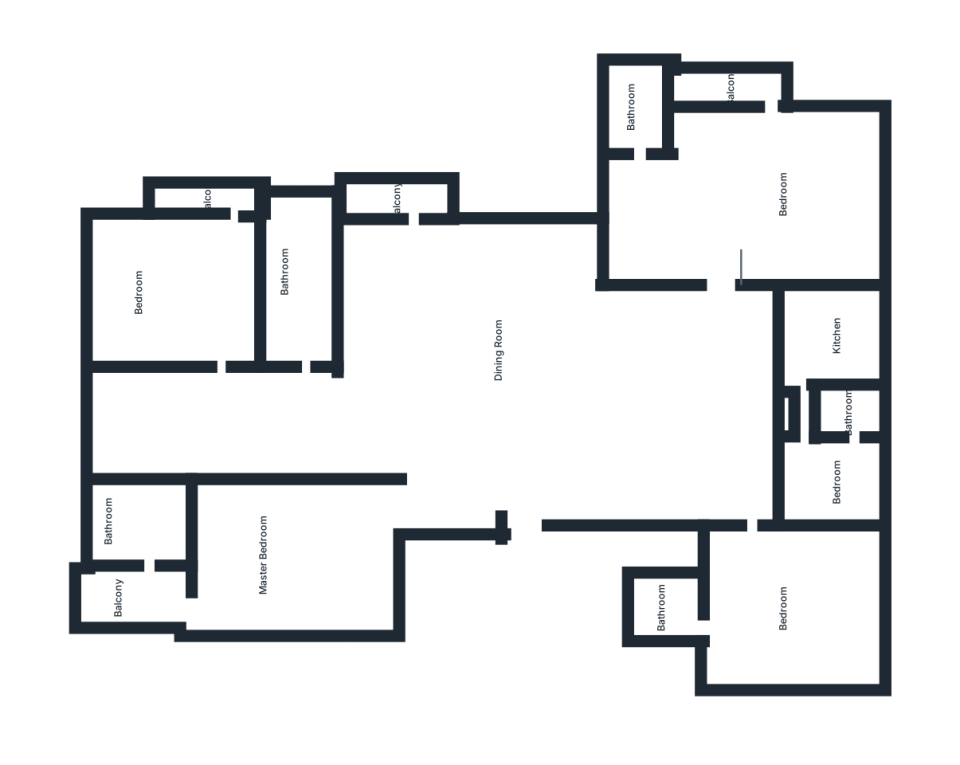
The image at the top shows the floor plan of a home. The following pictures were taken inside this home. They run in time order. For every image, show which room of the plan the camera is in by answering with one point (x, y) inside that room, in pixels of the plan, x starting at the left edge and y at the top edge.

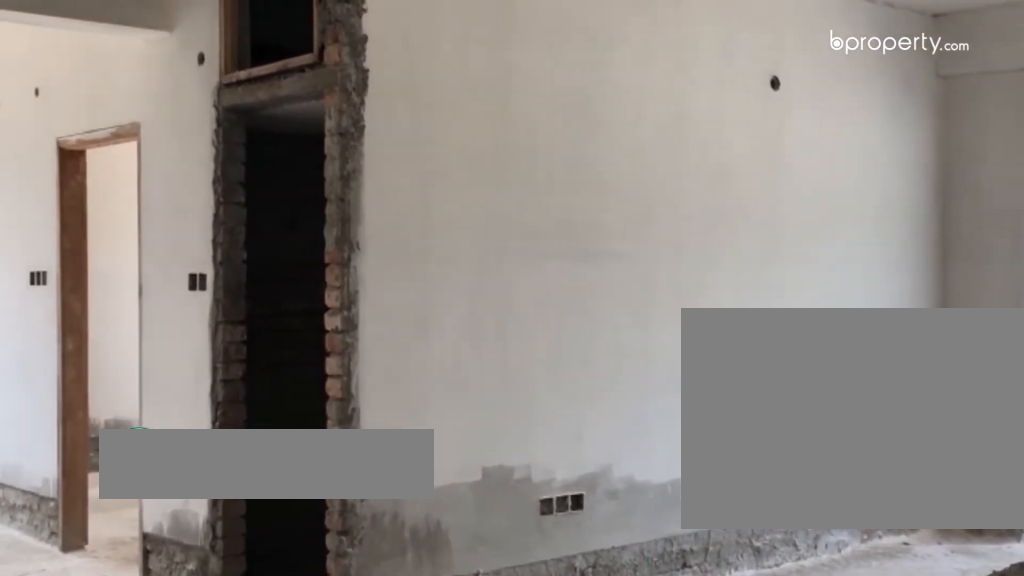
(537, 428)
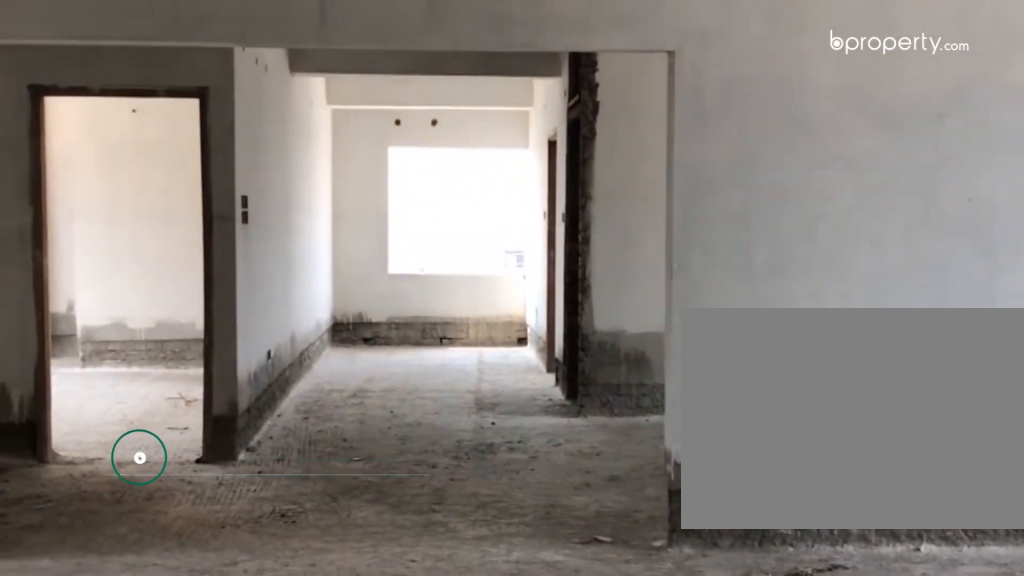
(537, 428)
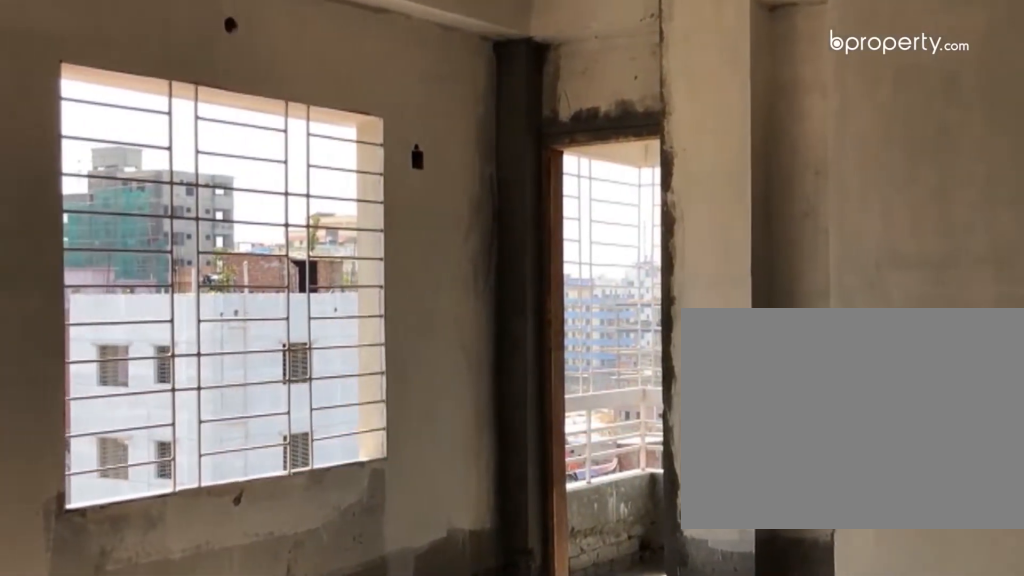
(271, 555)
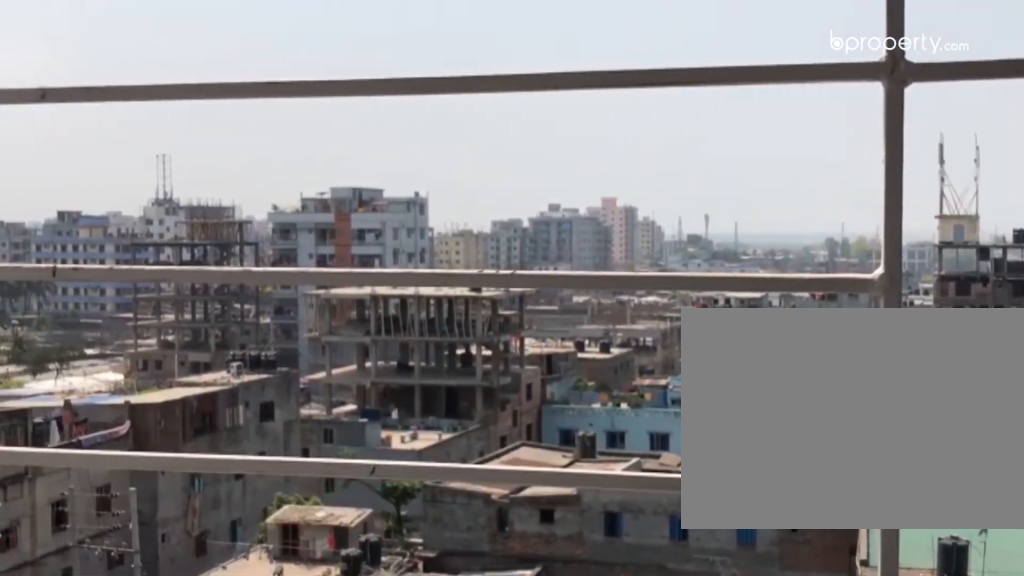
(127, 595)
